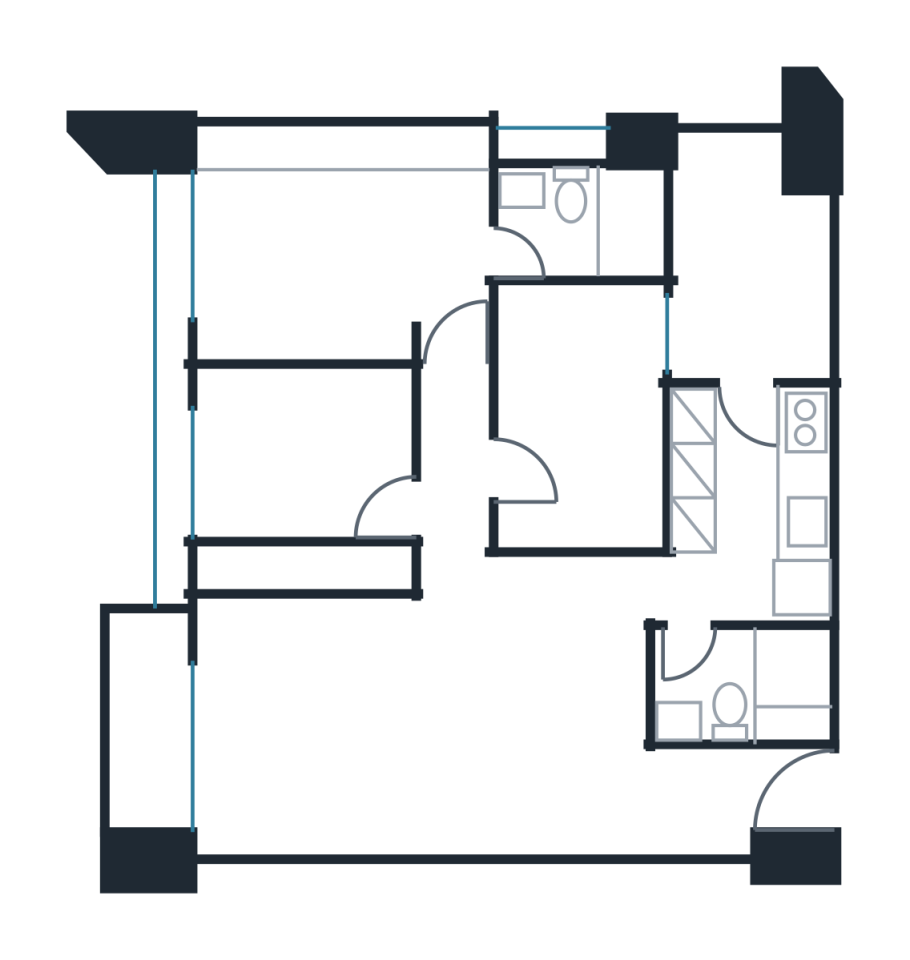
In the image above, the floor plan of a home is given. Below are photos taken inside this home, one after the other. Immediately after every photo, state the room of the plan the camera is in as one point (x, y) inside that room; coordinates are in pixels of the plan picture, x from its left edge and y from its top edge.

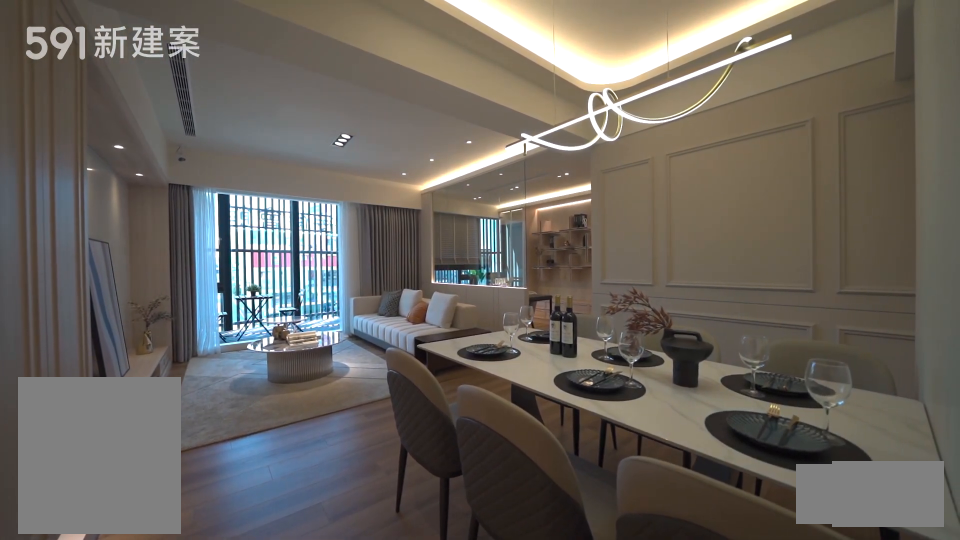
(558, 702)
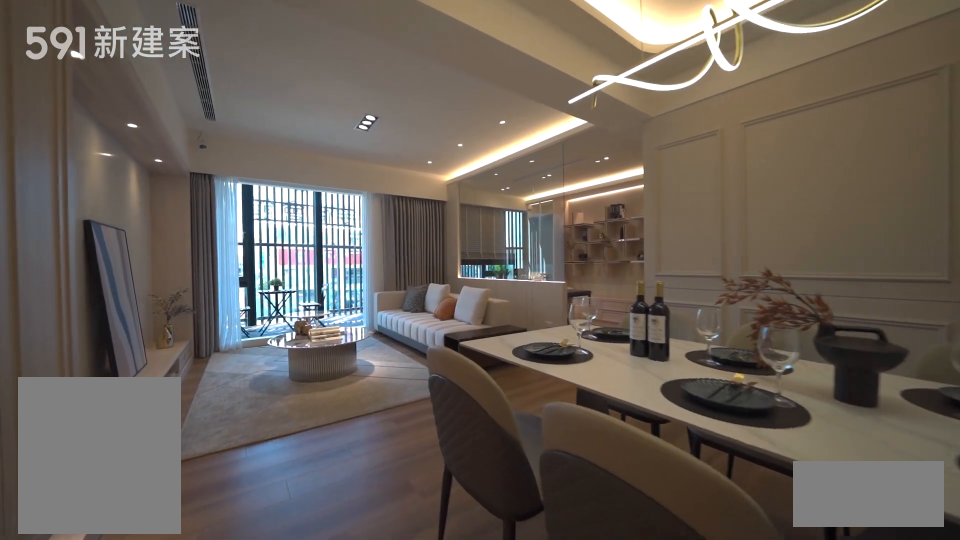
(558, 702)
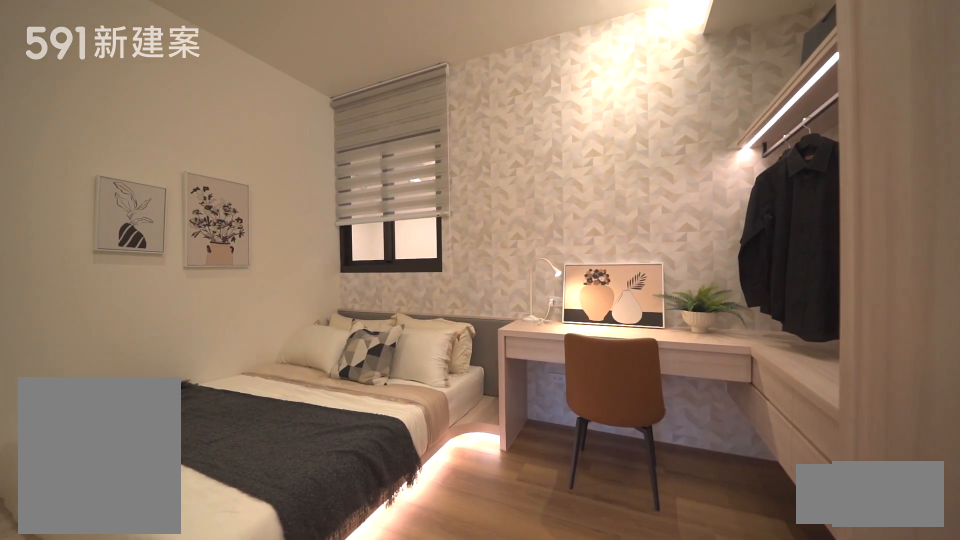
(578, 413)
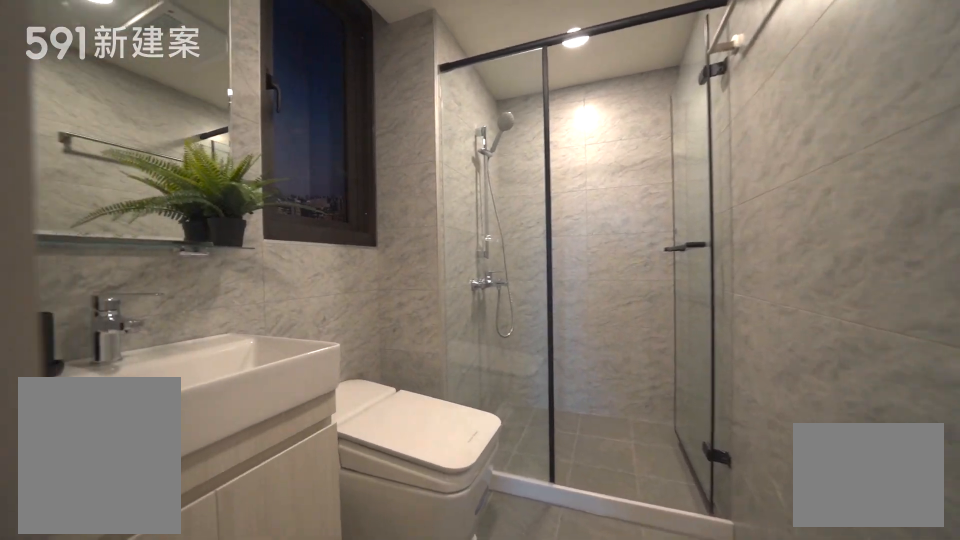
(580, 222)
